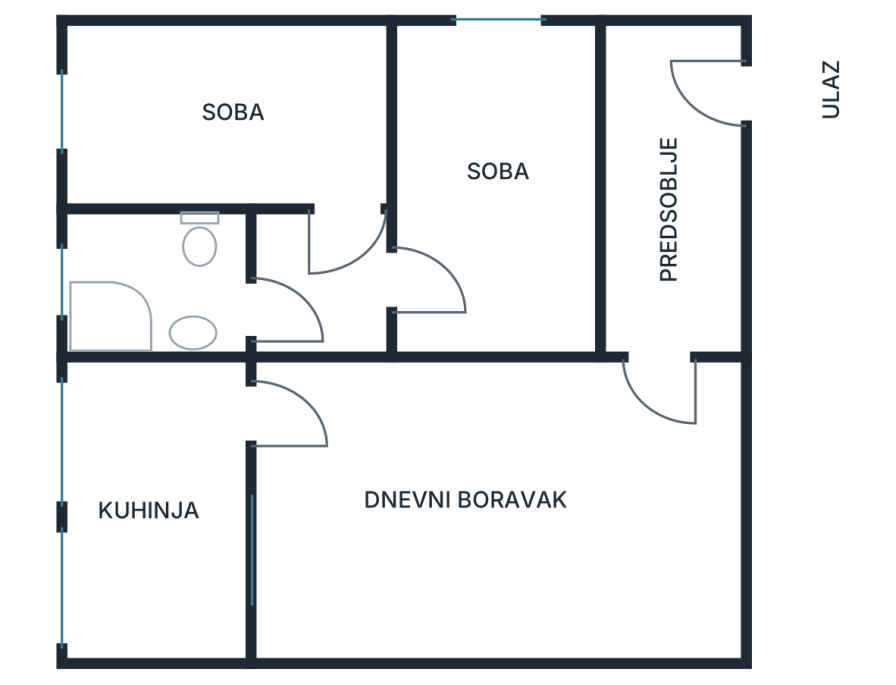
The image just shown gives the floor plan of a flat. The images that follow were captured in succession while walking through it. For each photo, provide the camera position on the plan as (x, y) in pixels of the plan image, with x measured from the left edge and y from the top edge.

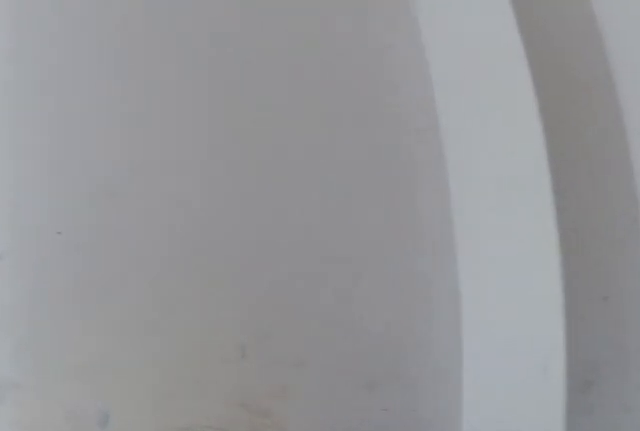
(423, 267)
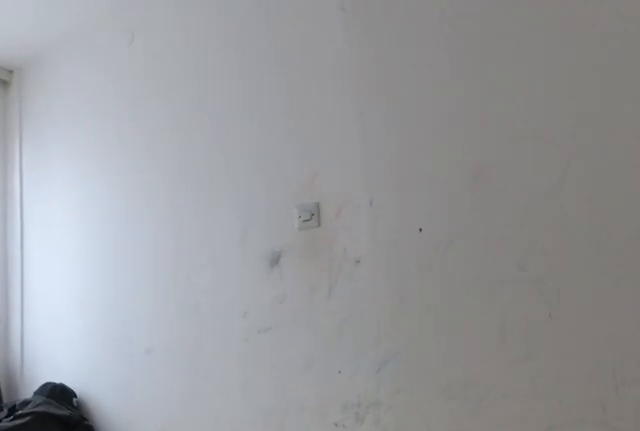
(435, 286)
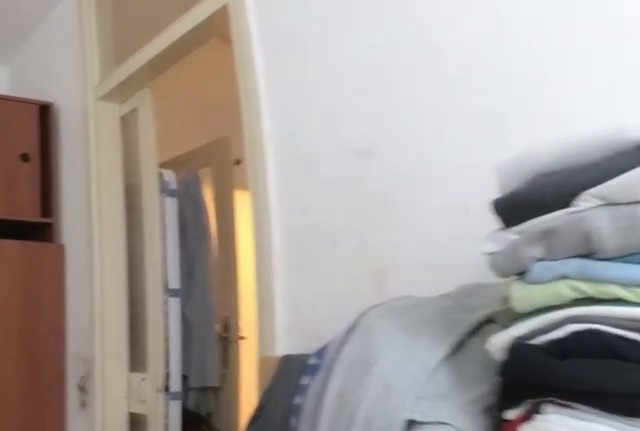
(496, 98)
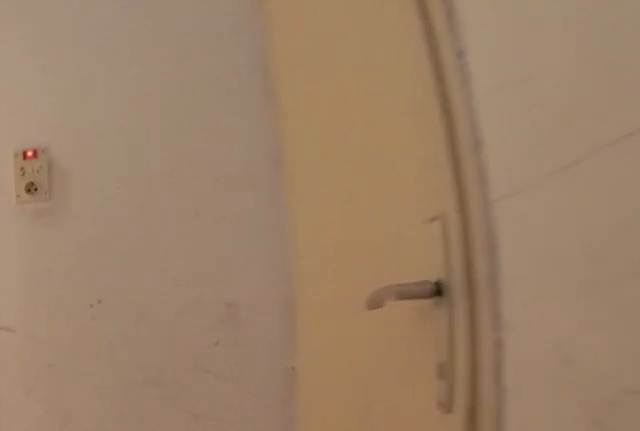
(446, 297)
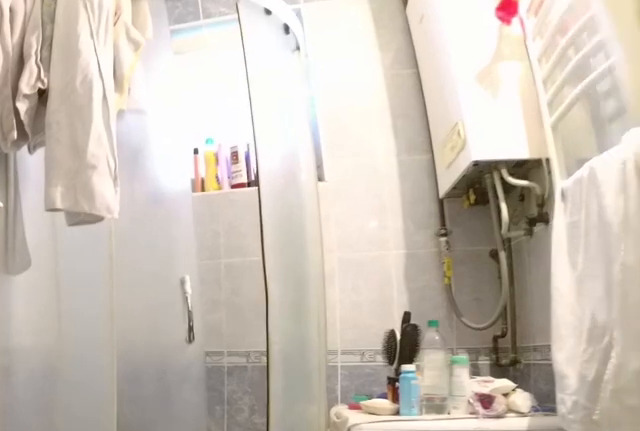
(286, 298)
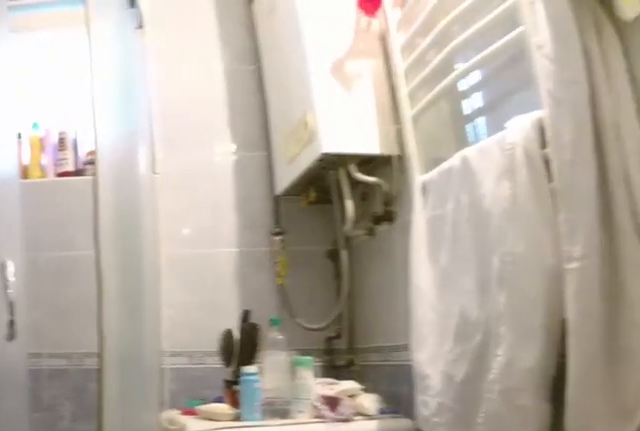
(268, 296)
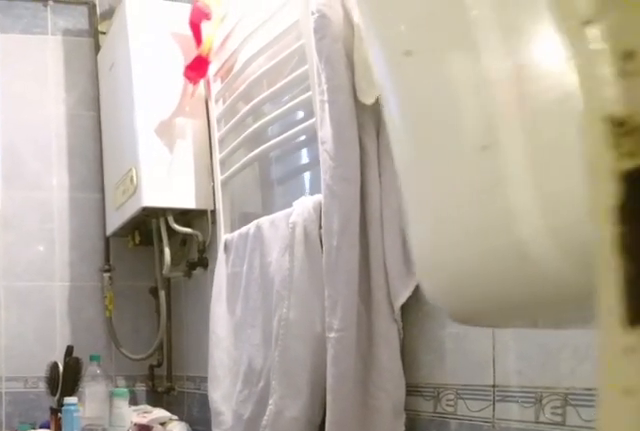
(268, 295)
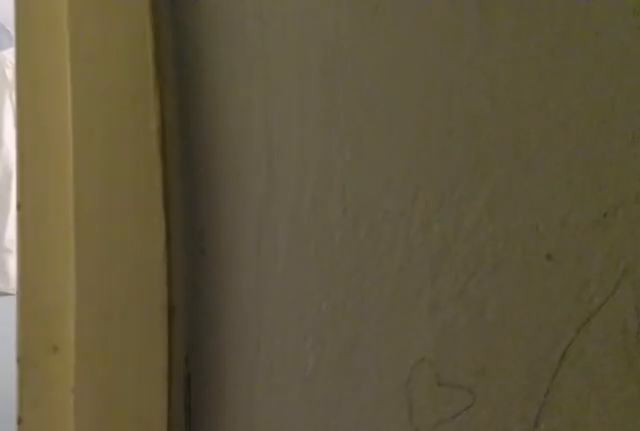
(286, 282)
